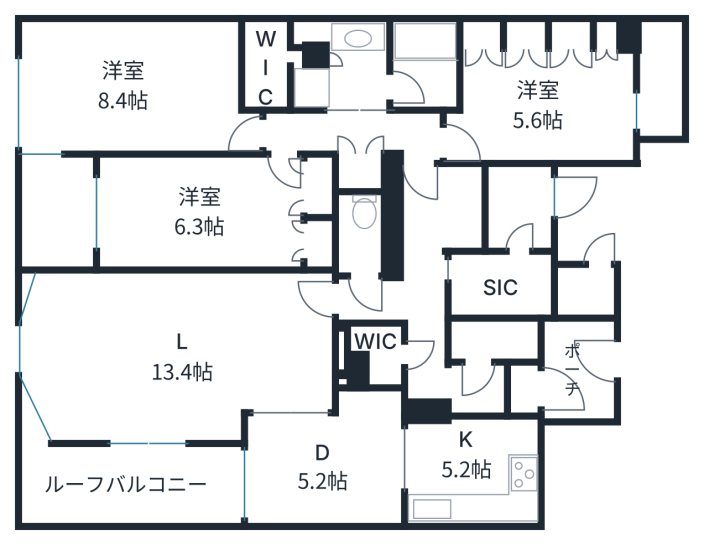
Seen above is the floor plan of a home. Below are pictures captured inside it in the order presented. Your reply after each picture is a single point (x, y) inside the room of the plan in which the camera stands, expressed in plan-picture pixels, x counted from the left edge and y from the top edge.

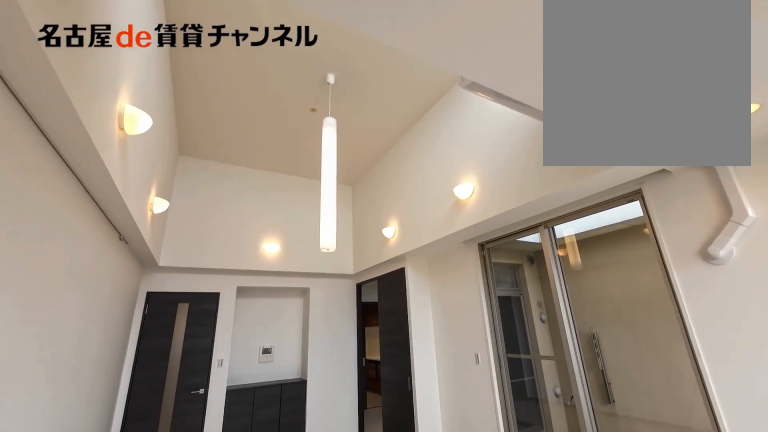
(176, 352)
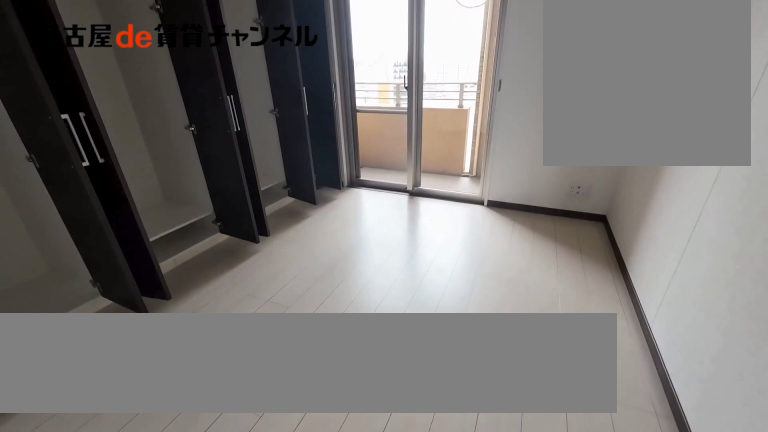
(543, 105)
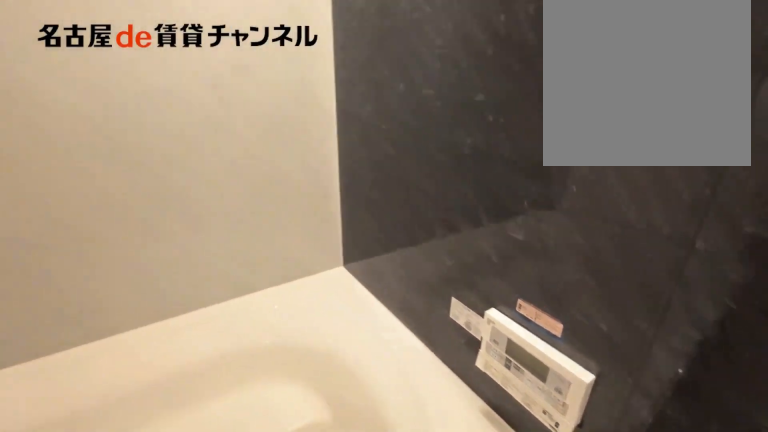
(424, 66)
